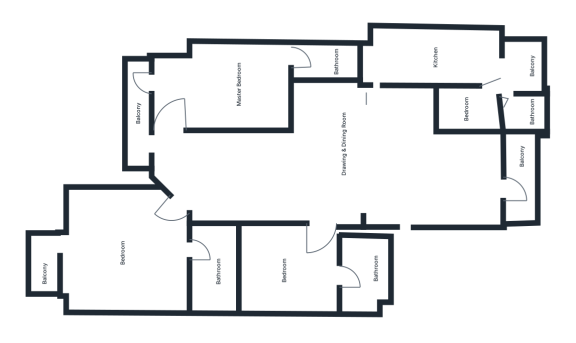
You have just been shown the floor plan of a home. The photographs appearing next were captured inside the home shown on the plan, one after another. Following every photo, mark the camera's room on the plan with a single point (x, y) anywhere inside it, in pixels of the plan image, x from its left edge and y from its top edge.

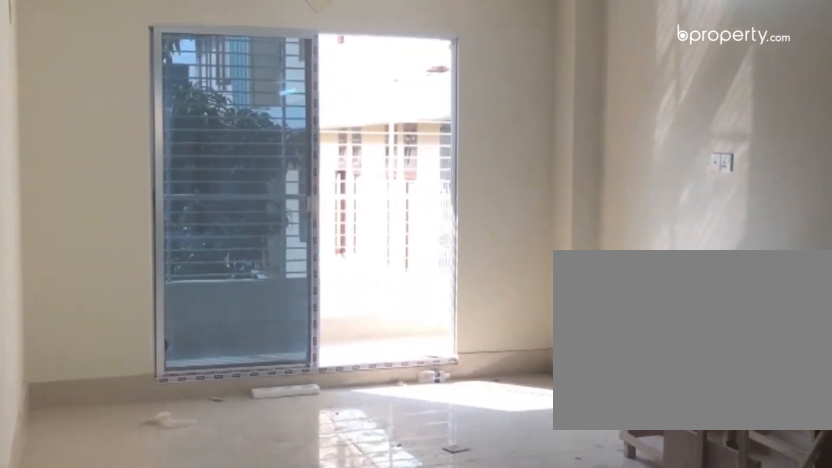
(364, 155)
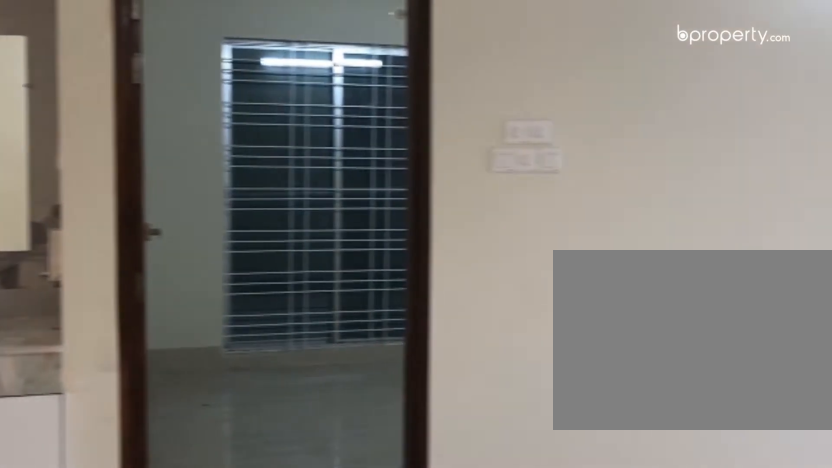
(364, 155)
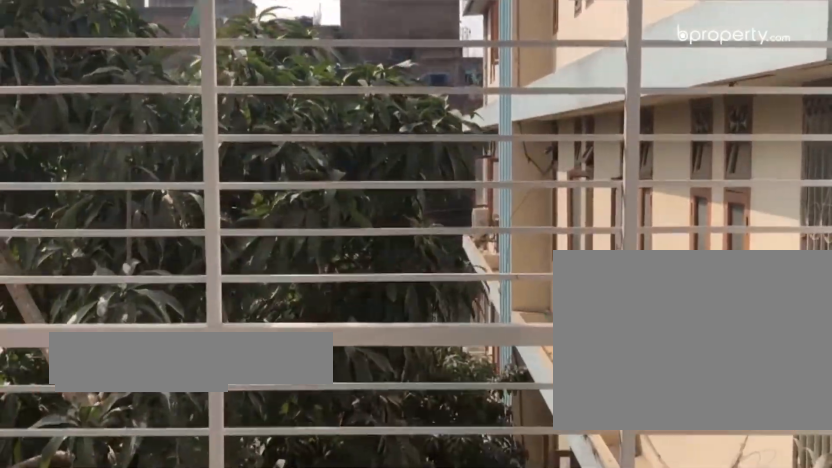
(524, 175)
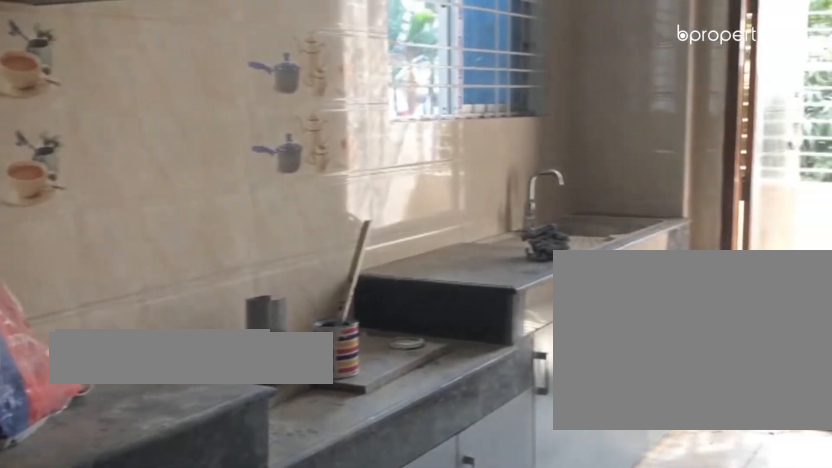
(410, 57)
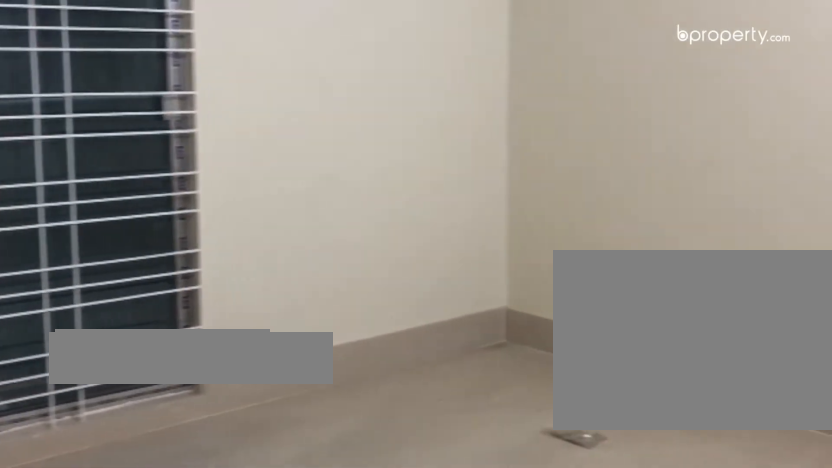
(304, 270)
